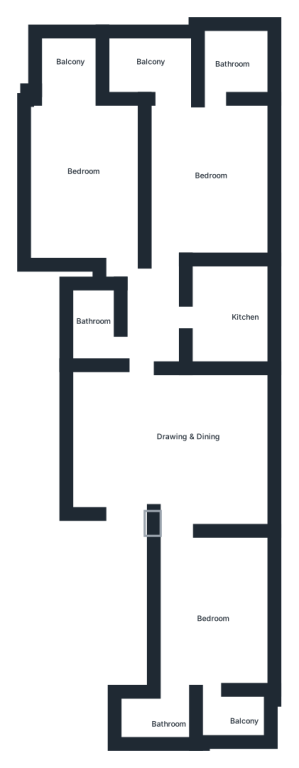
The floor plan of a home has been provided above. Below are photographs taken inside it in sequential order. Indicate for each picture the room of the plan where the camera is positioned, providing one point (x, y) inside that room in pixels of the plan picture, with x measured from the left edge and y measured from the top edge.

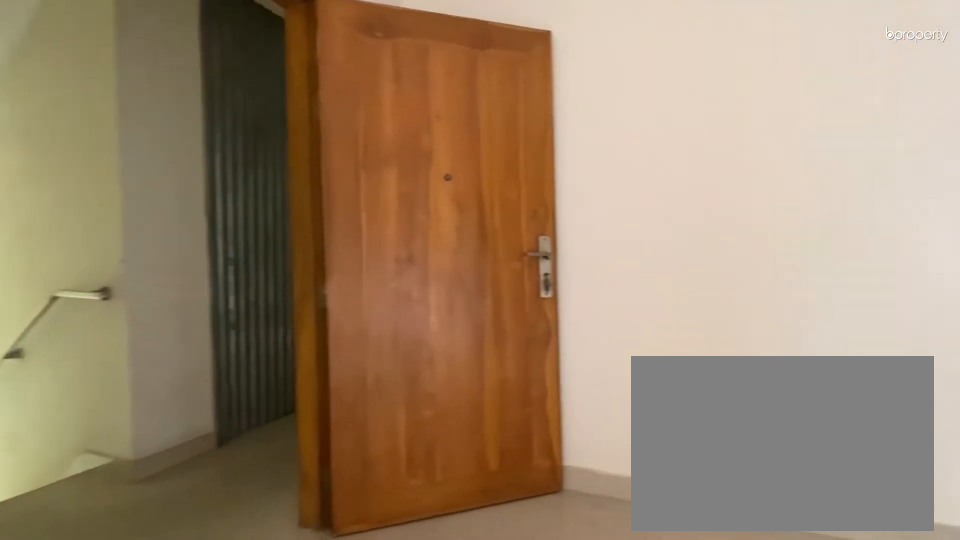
(176, 423)
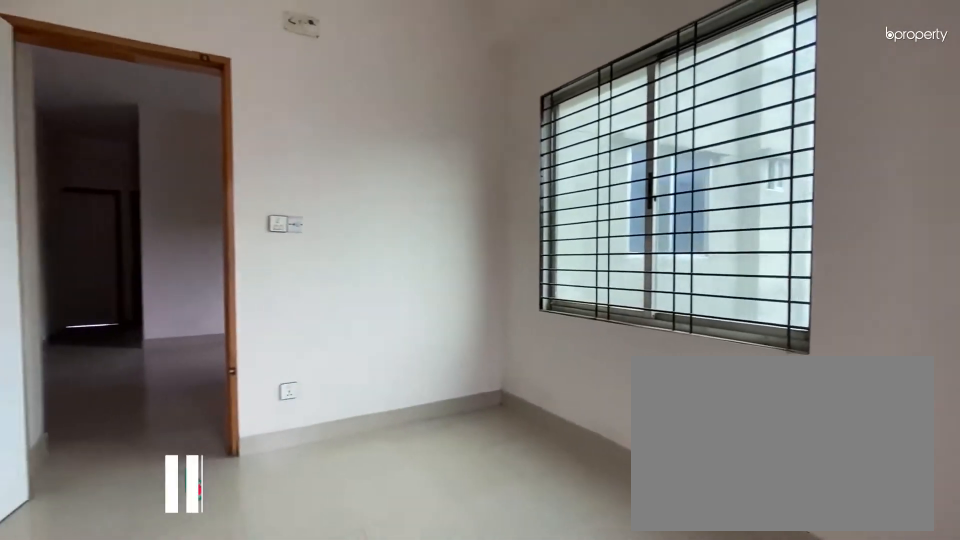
(209, 607)
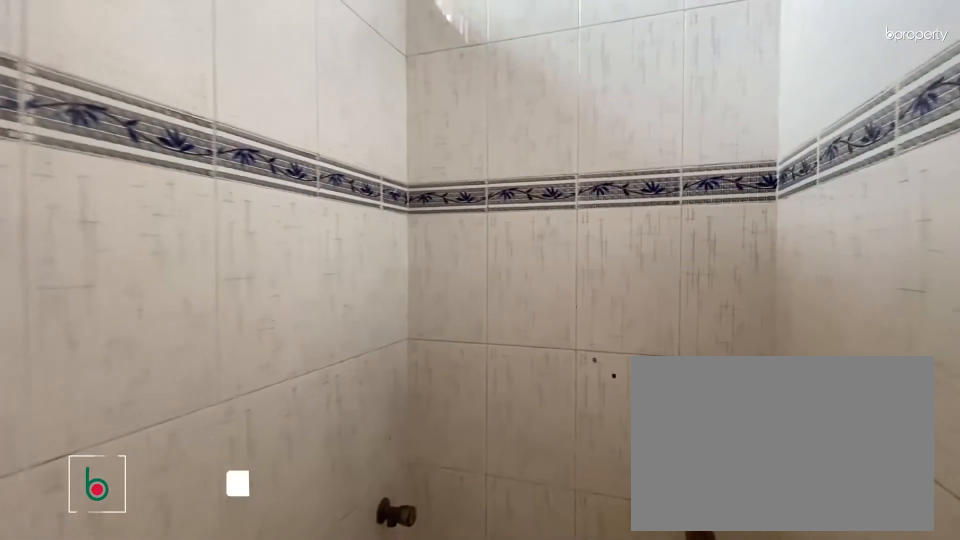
(154, 727)
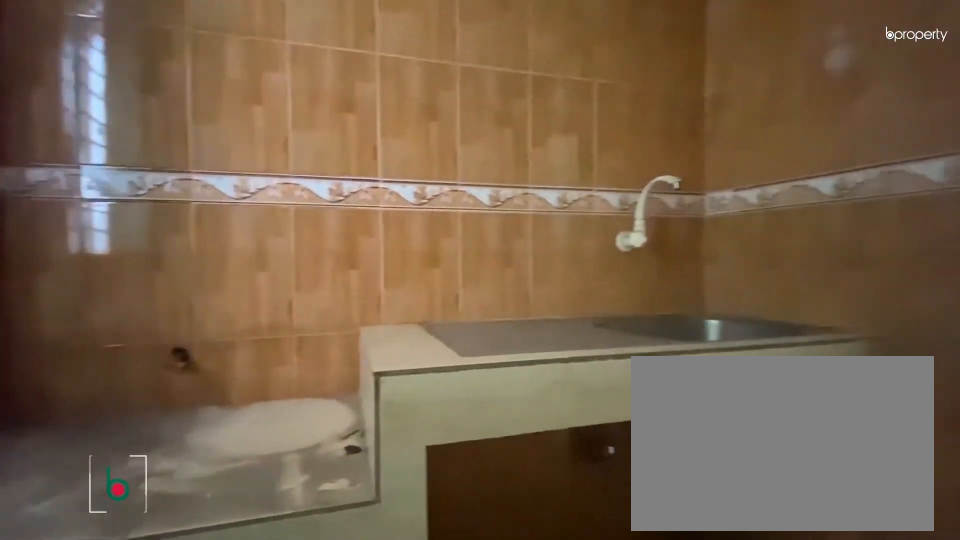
(239, 312)
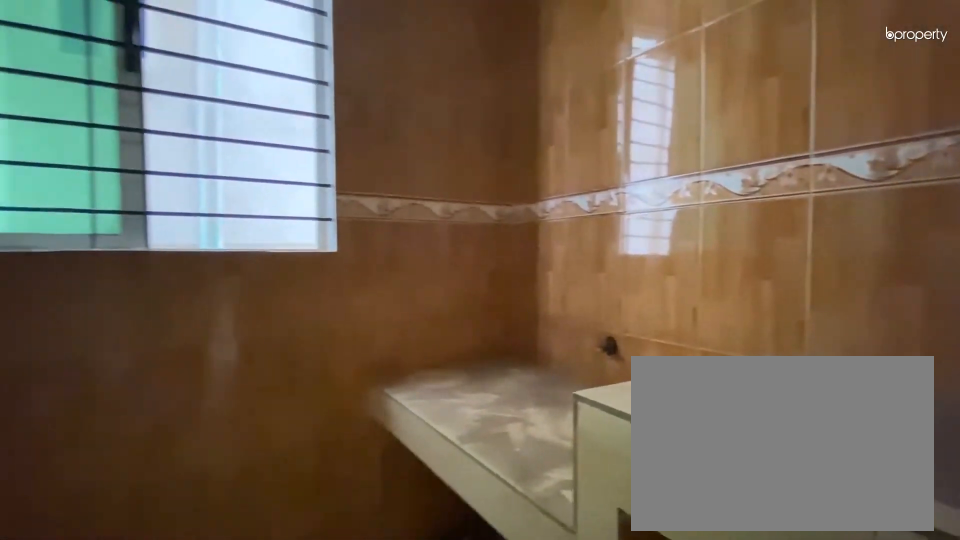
(239, 312)
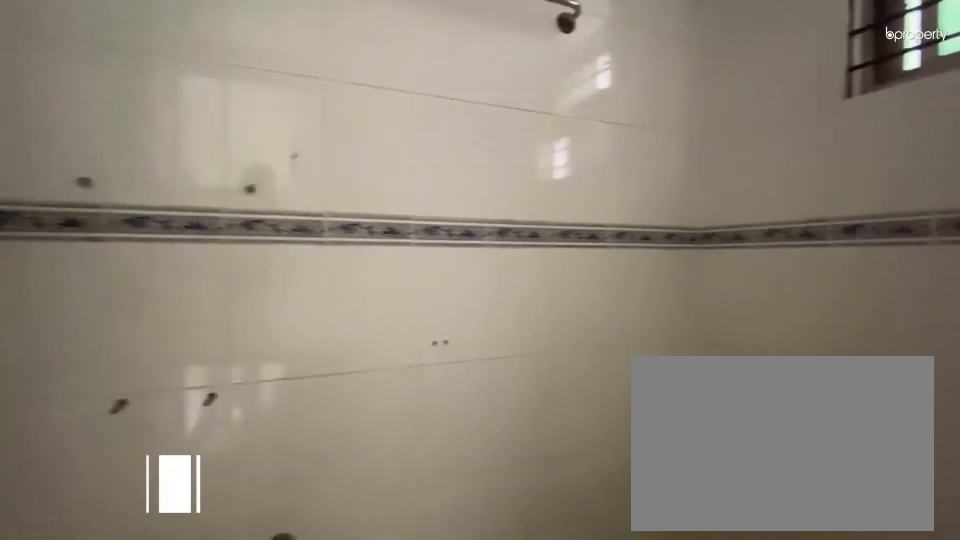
(230, 64)
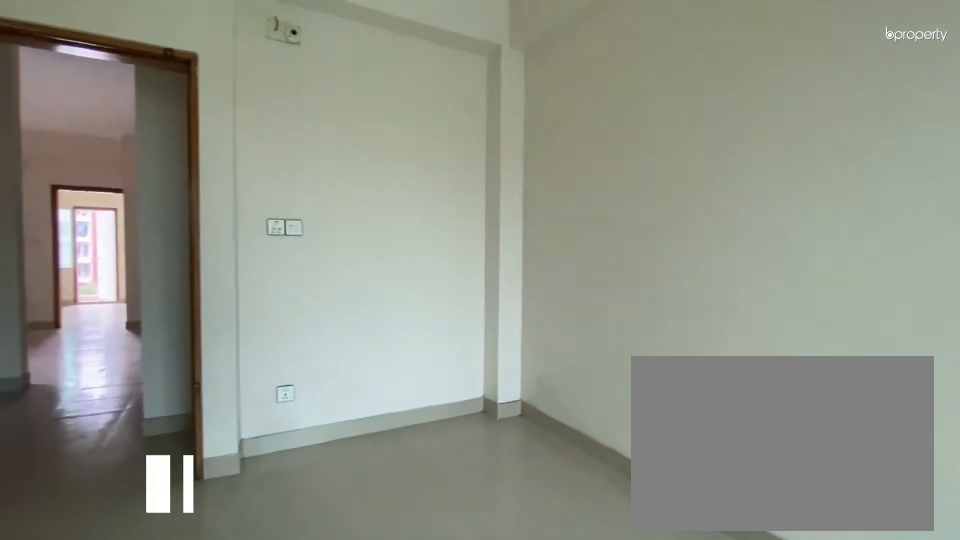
(82, 175)
